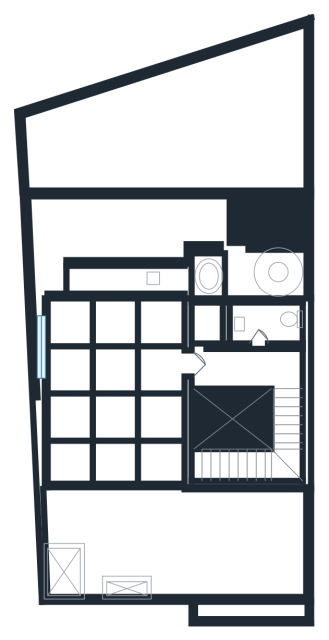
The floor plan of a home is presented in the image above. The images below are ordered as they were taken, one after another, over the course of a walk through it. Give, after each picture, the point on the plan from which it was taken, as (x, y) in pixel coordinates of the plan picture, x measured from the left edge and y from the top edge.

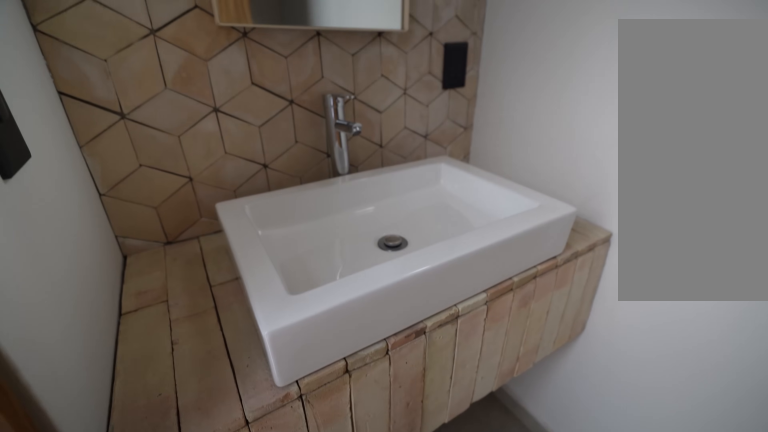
(256, 329)
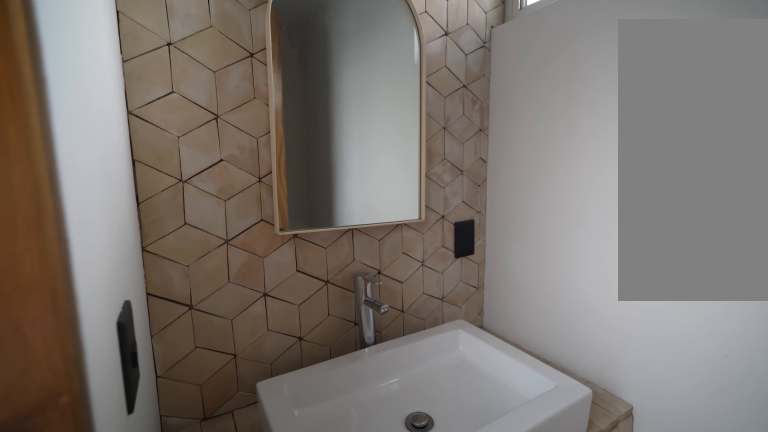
(255, 329)
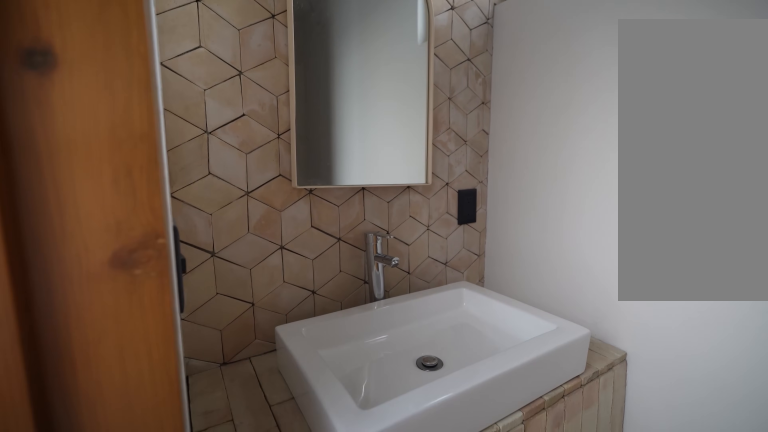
(255, 329)
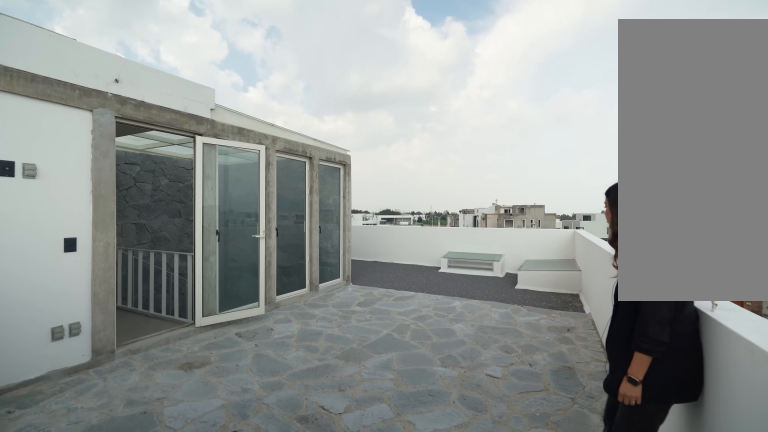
(74, 320)
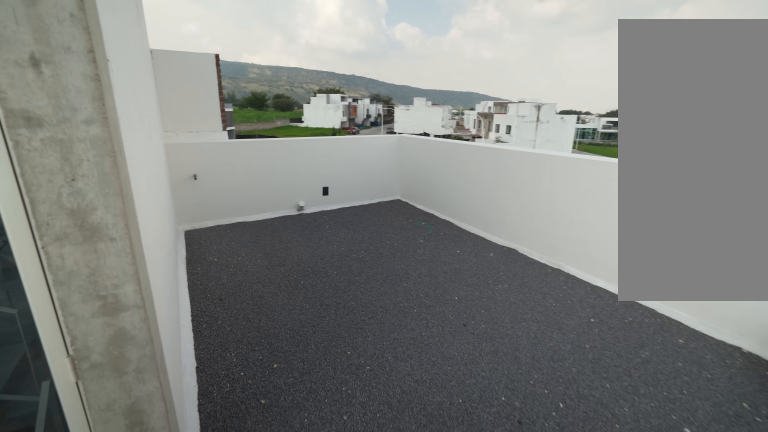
(154, 496)
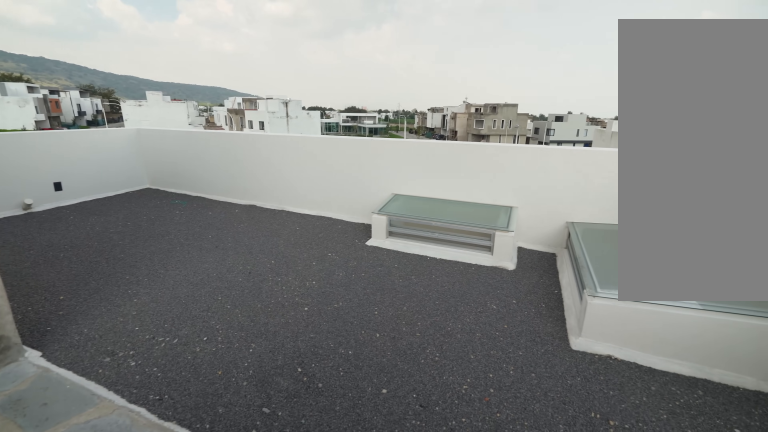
(83, 478)
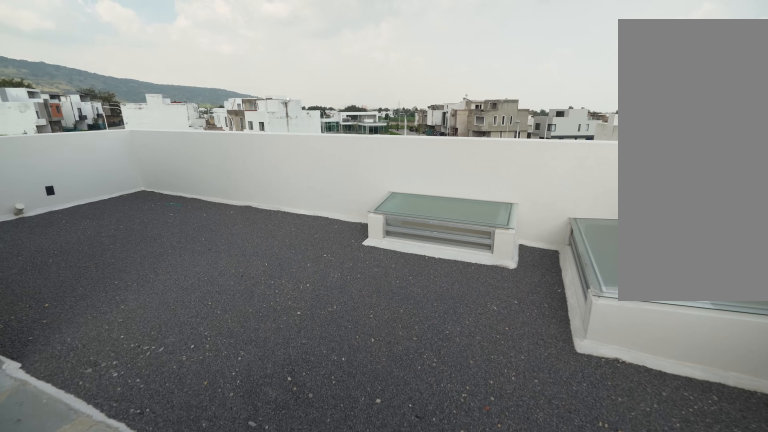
(61, 472)
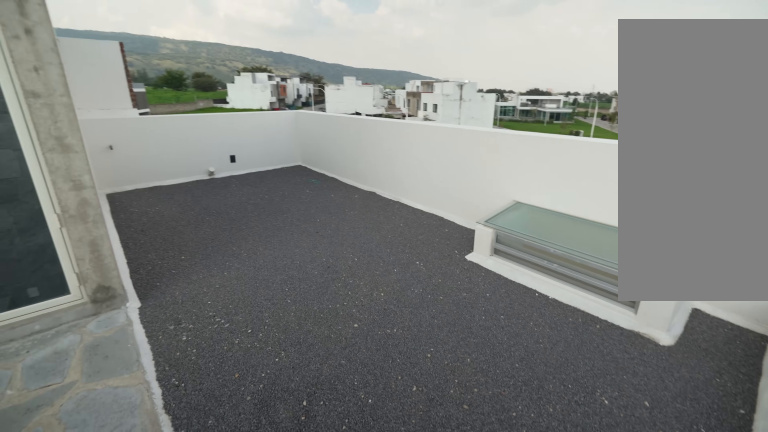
(73, 476)
